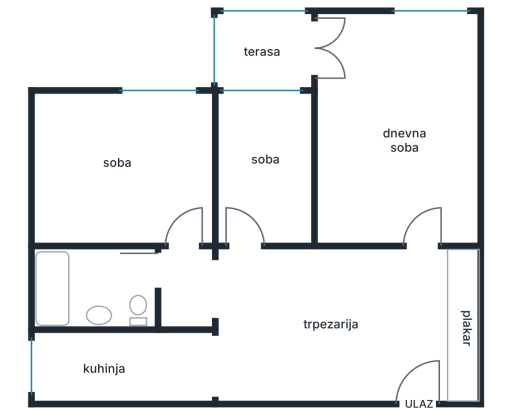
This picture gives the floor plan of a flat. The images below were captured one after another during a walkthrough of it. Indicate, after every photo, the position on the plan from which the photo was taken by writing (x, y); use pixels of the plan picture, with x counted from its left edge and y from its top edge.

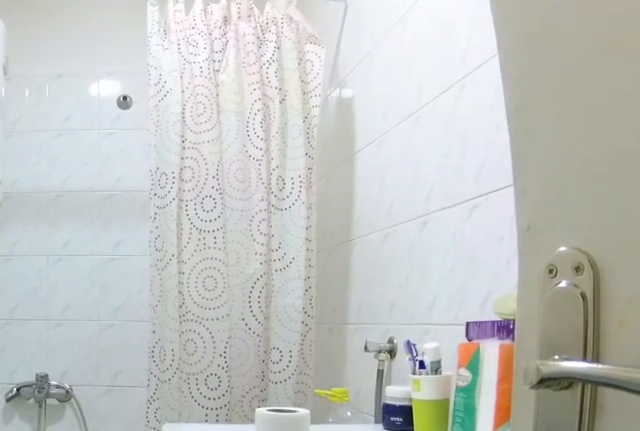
(167, 271)
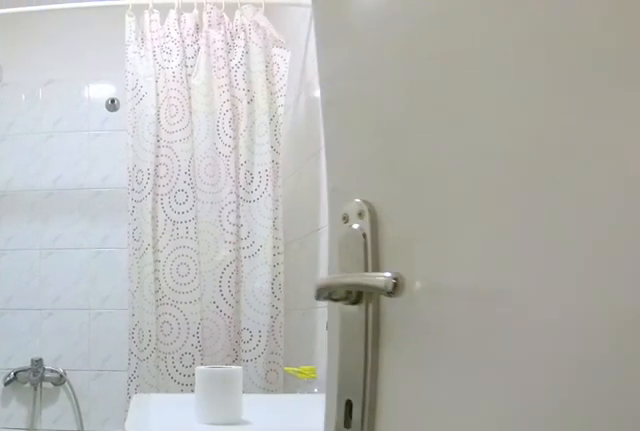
(172, 261)
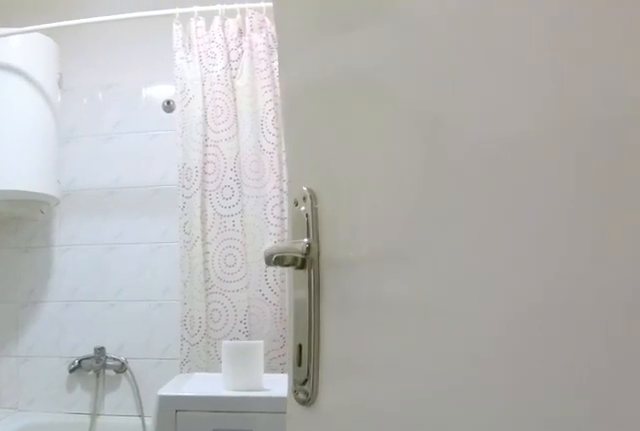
(173, 258)
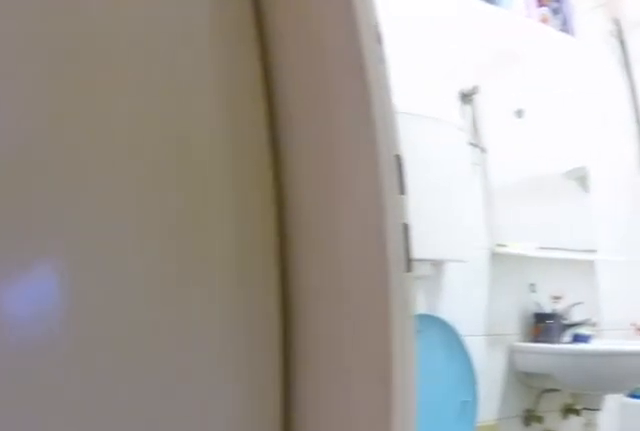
(170, 258)
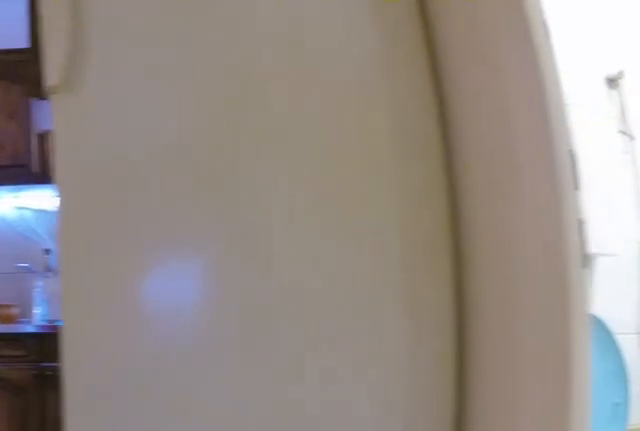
(170, 260)
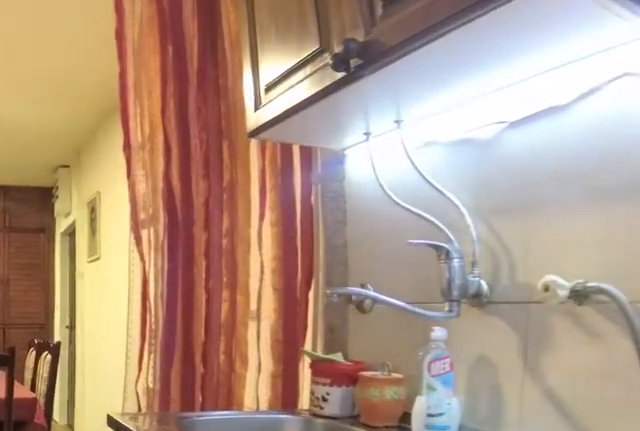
(152, 363)
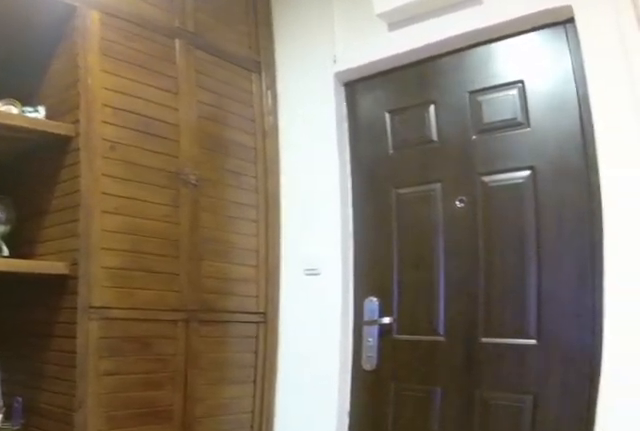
(362, 333)
